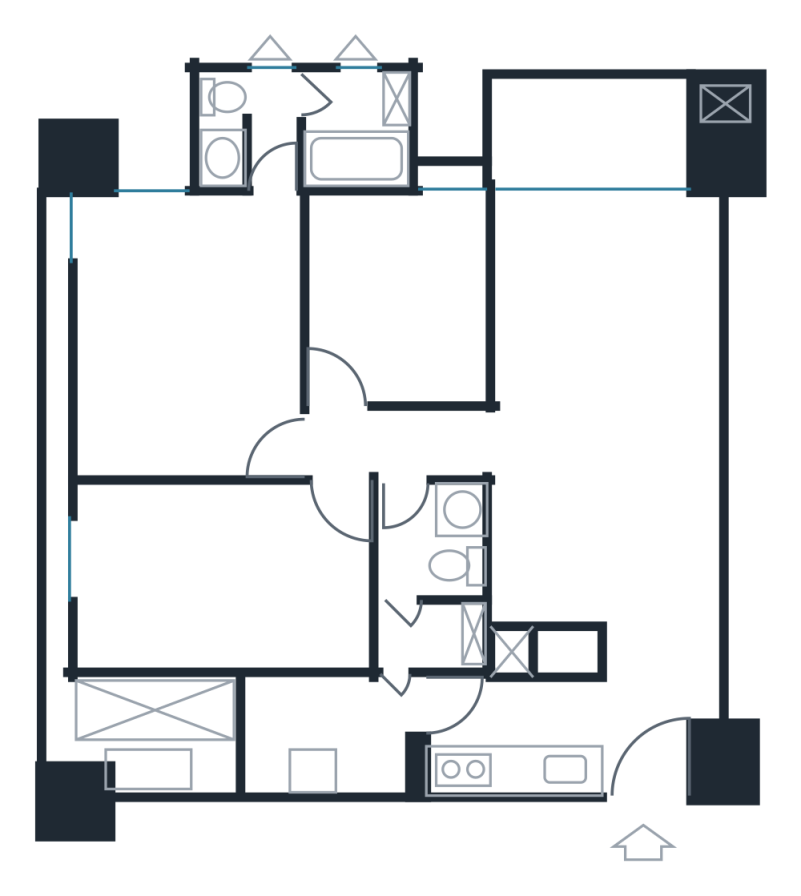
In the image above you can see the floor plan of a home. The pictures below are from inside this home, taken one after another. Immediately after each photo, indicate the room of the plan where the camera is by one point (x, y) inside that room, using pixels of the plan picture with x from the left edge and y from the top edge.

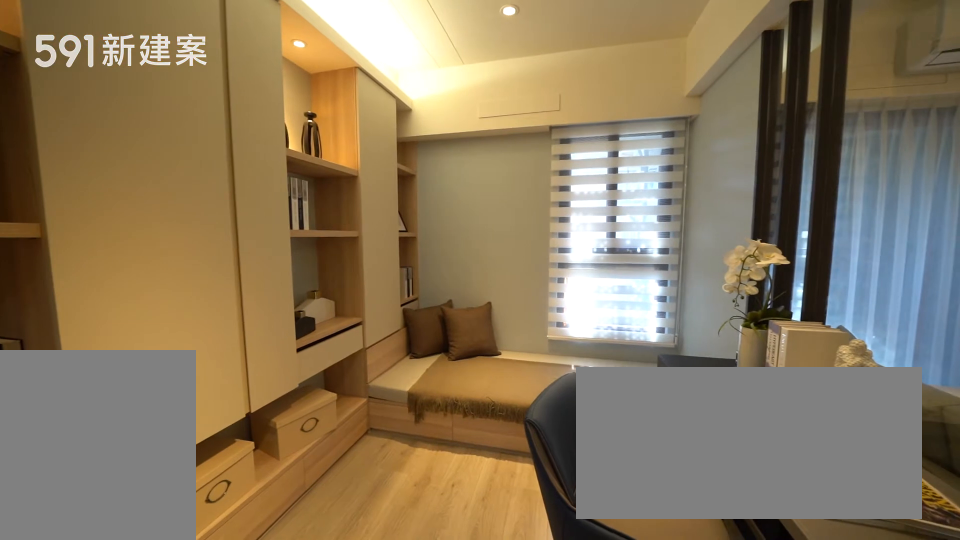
(393, 292)
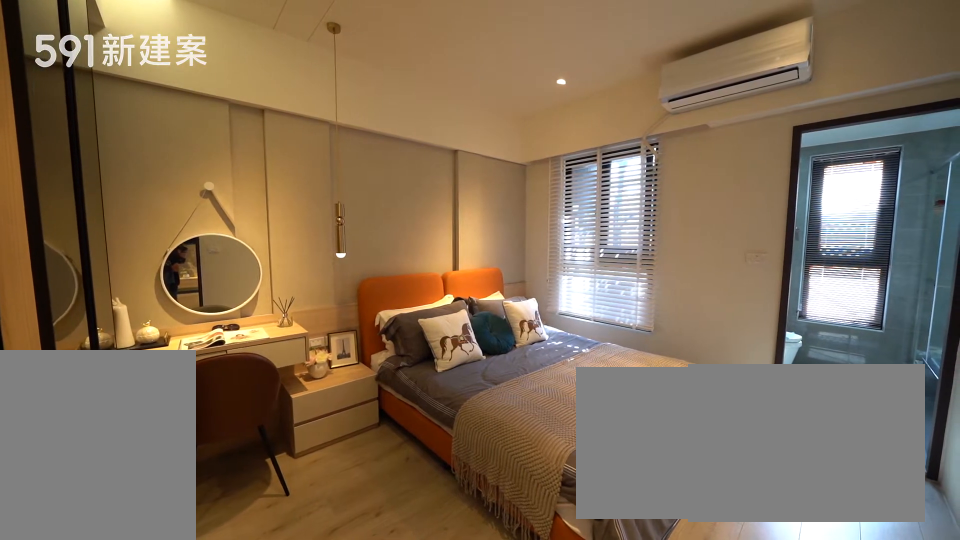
(184, 326)
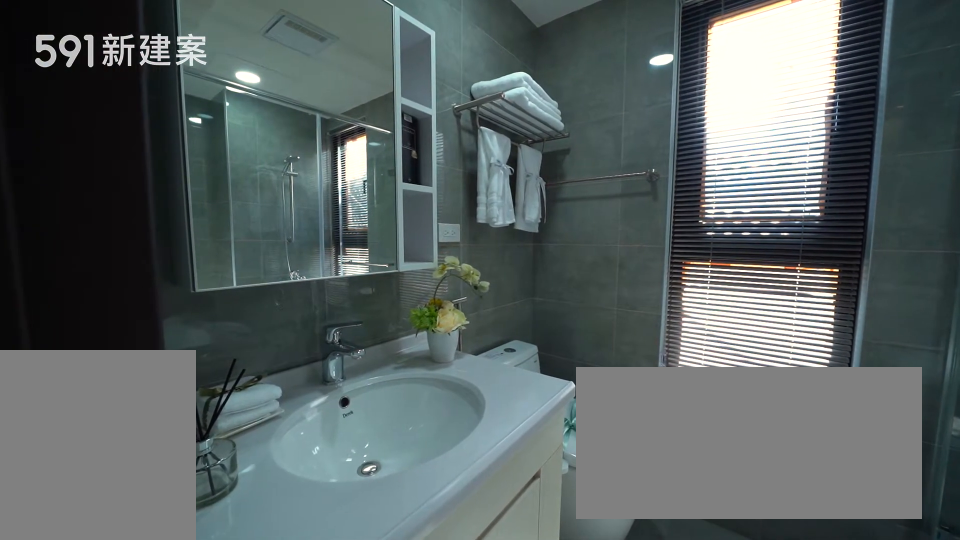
(303, 125)
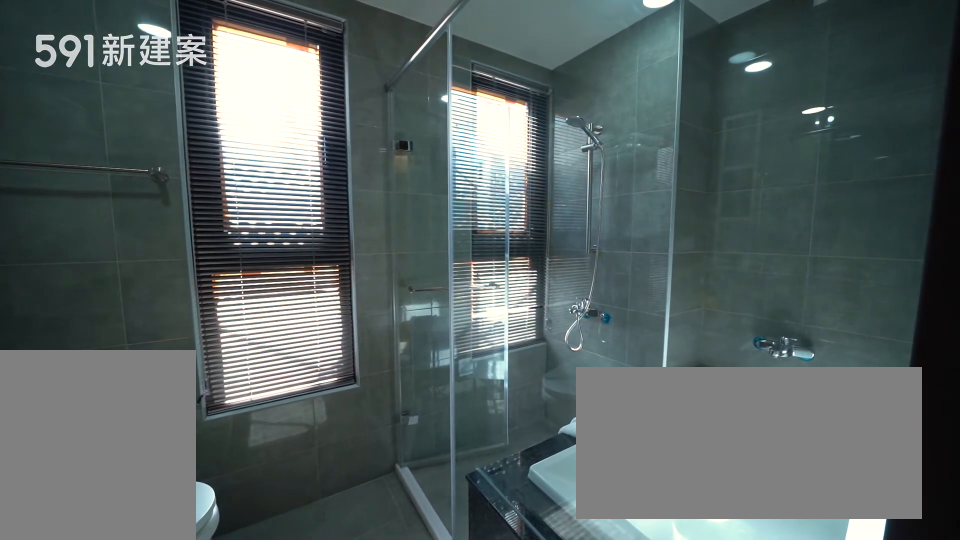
(303, 125)
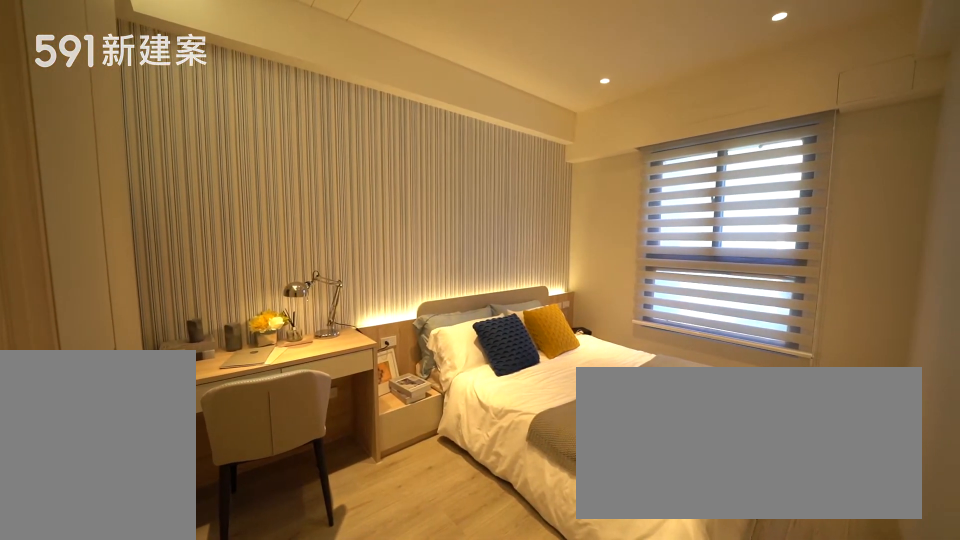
(222, 572)
